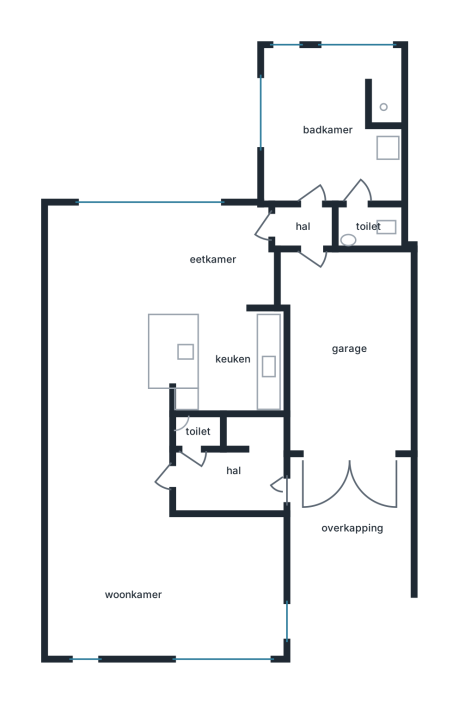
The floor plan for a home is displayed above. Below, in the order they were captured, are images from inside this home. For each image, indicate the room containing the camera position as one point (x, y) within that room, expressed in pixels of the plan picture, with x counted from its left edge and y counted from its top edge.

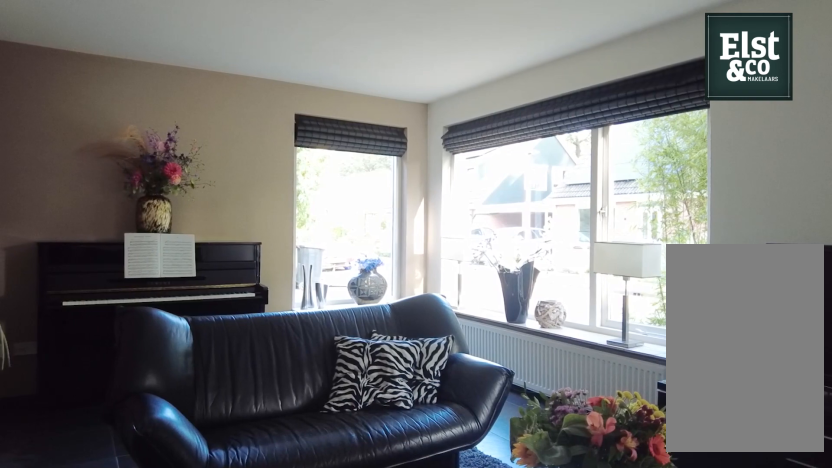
(164, 538)
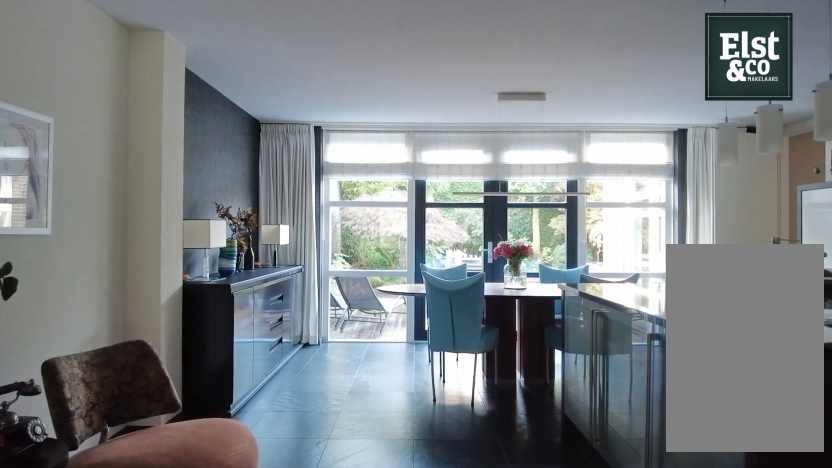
(165, 310)
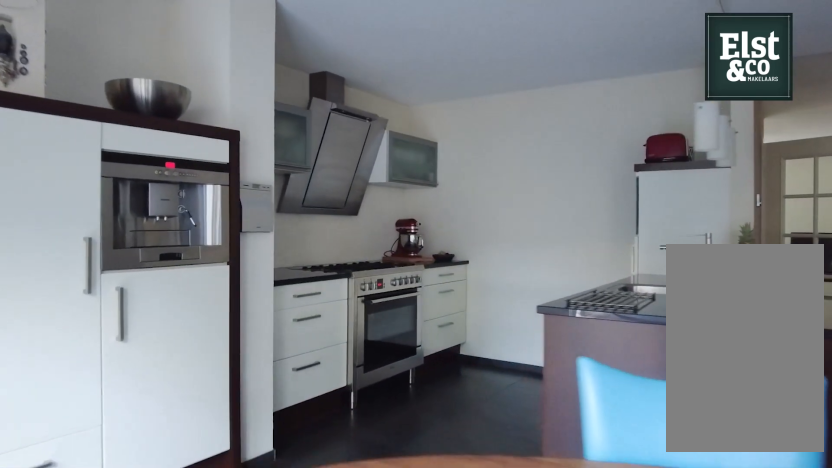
(165, 310)
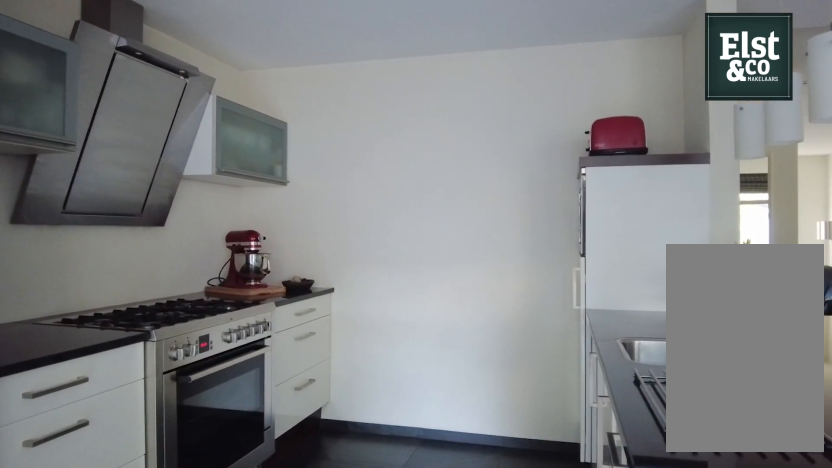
(165, 310)
